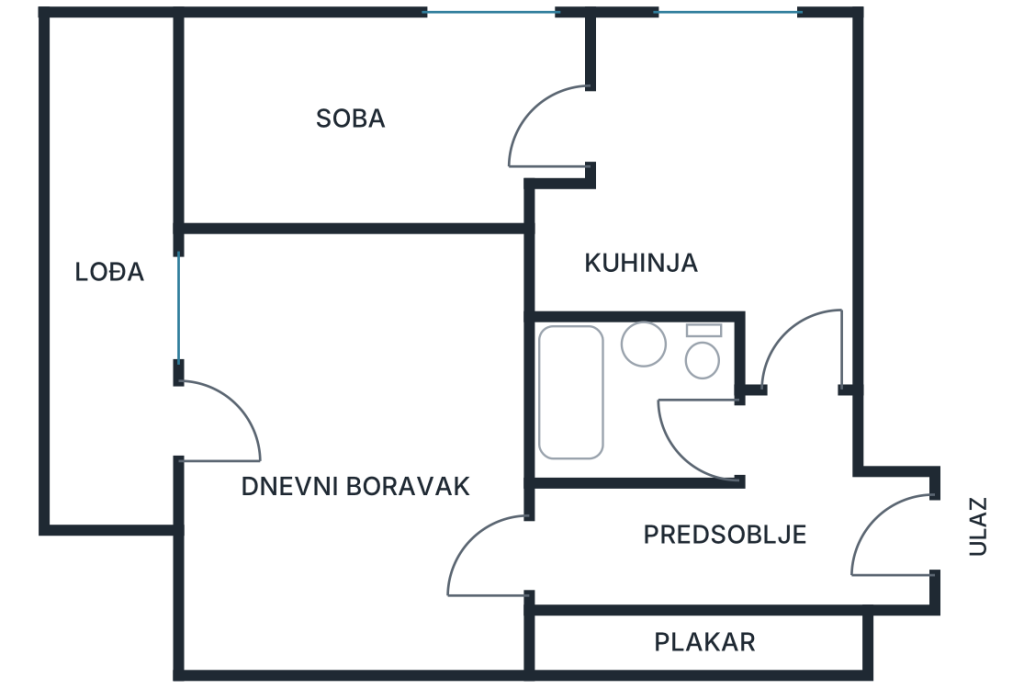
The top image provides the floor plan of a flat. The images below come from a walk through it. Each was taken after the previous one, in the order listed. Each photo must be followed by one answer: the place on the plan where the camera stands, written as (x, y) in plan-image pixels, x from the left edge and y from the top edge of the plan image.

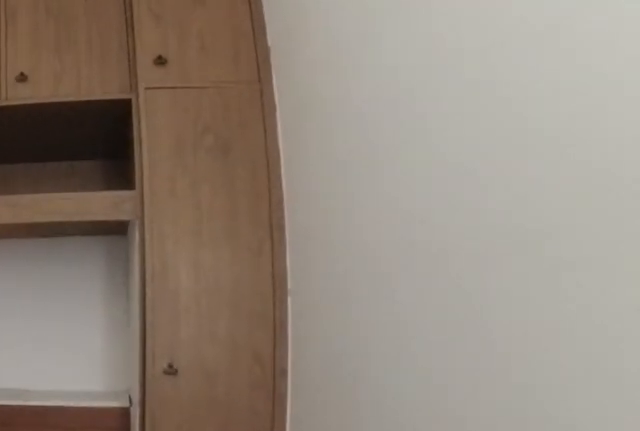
(450, 137)
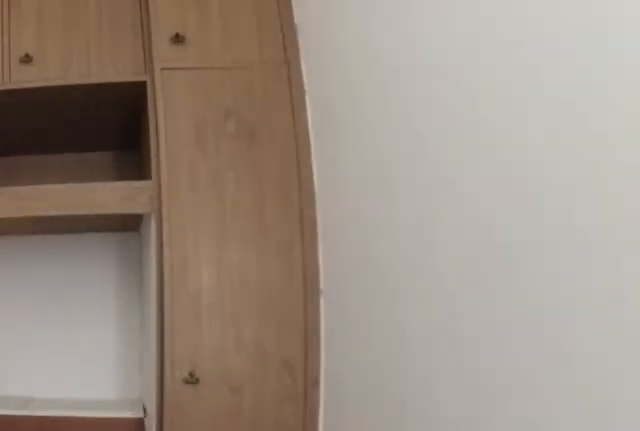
(429, 136)
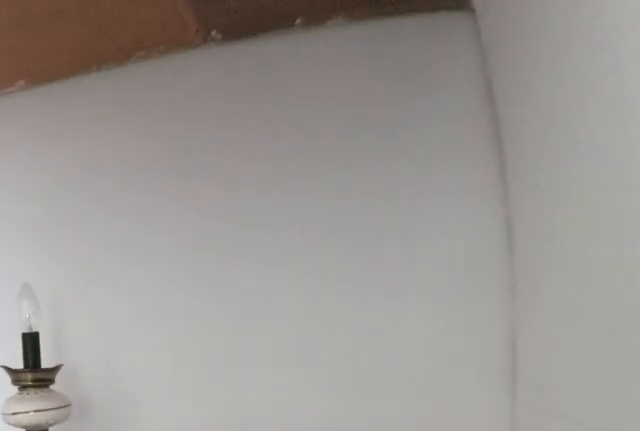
(270, 134)
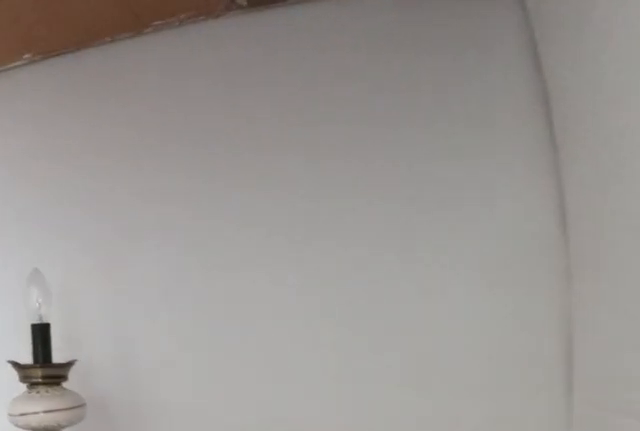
(270, 131)
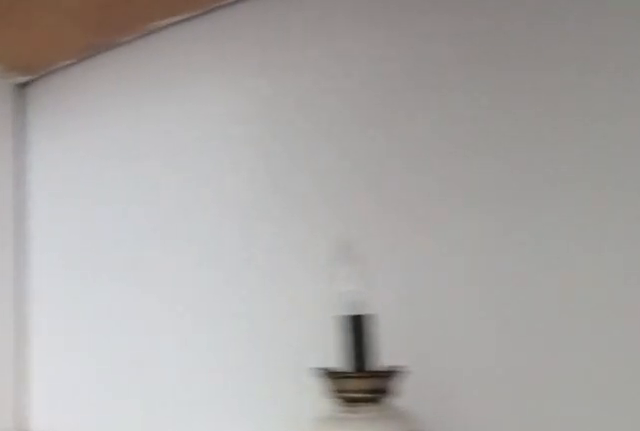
(262, 119)
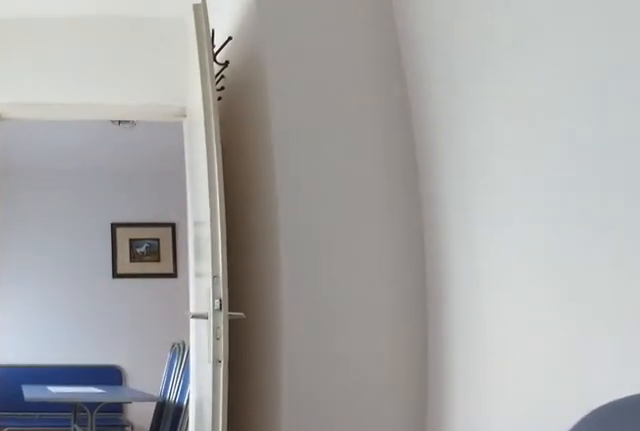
(301, 140)
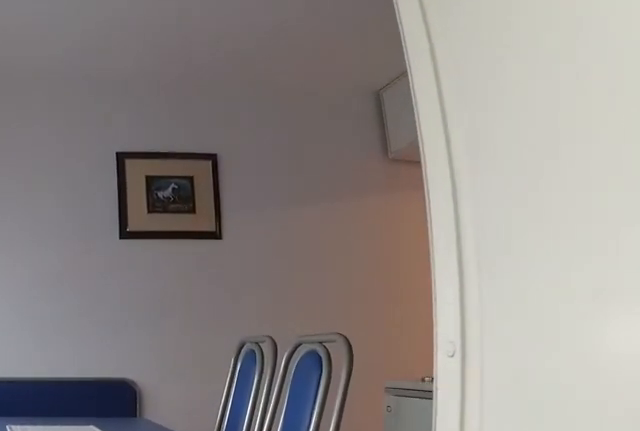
(487, 140)
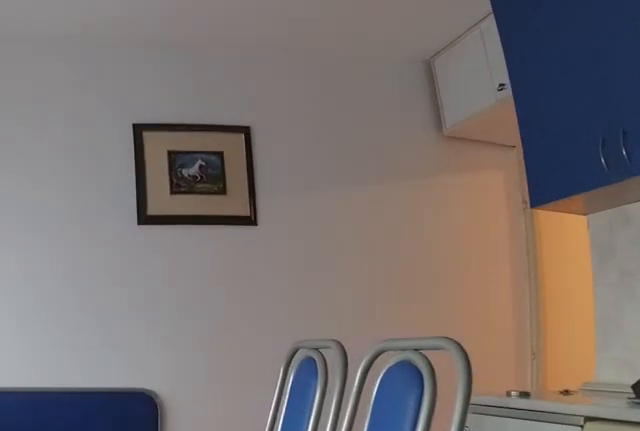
(543, 139)
